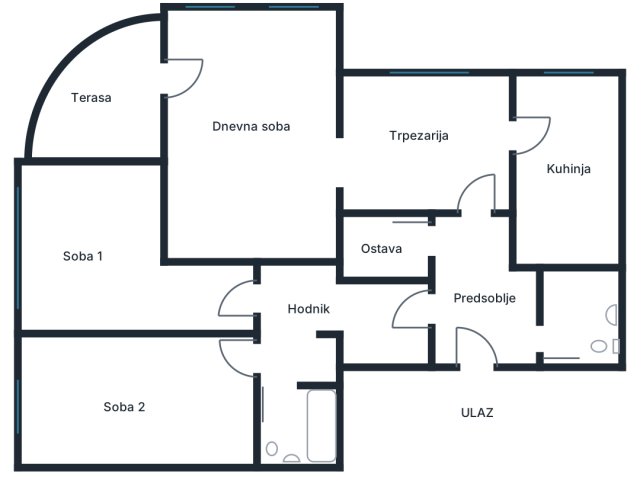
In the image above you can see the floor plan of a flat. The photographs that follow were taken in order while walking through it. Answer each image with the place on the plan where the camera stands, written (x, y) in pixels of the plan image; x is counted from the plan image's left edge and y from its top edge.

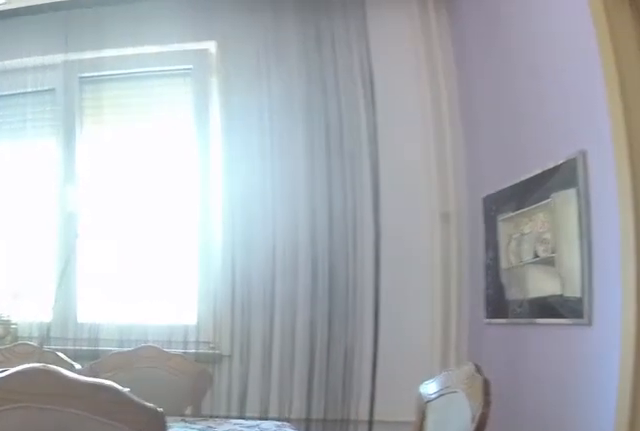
(483, 213)
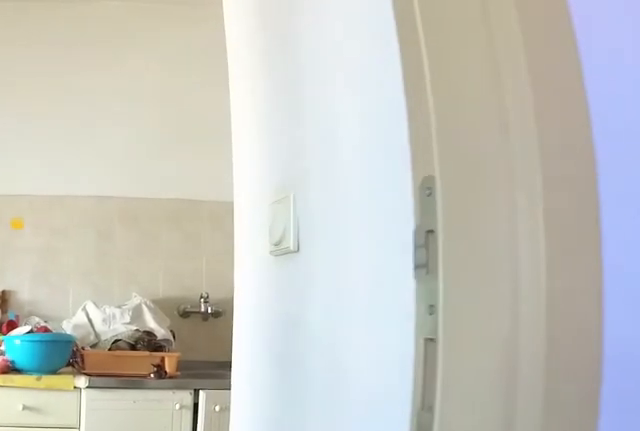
(478, 159)
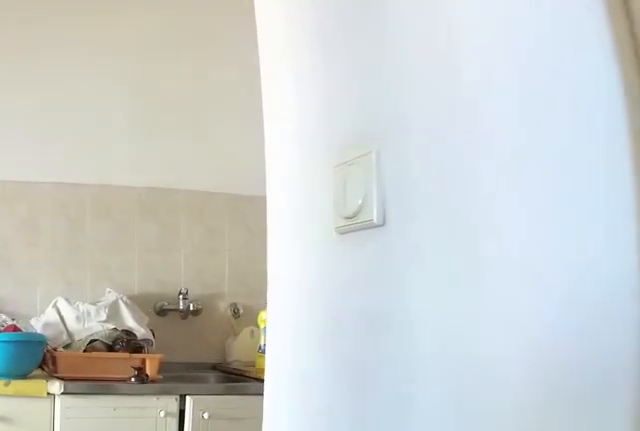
(485, 146)
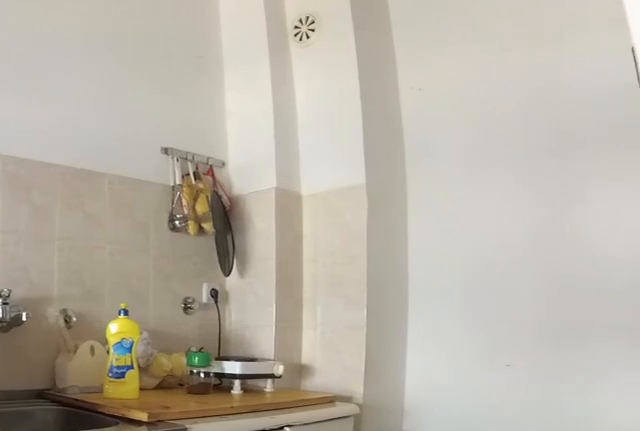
(544, 156)
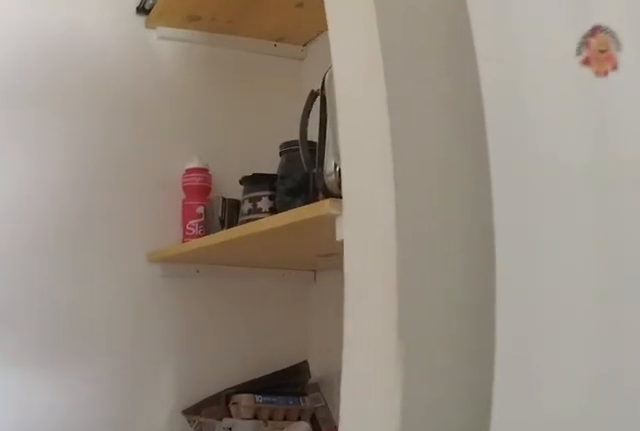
(563, 177)
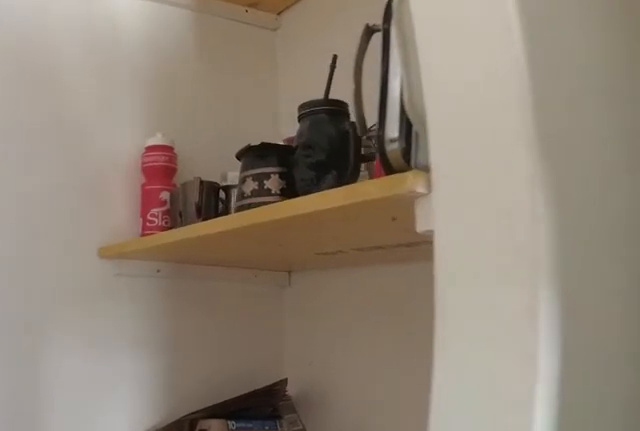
(563, 190)
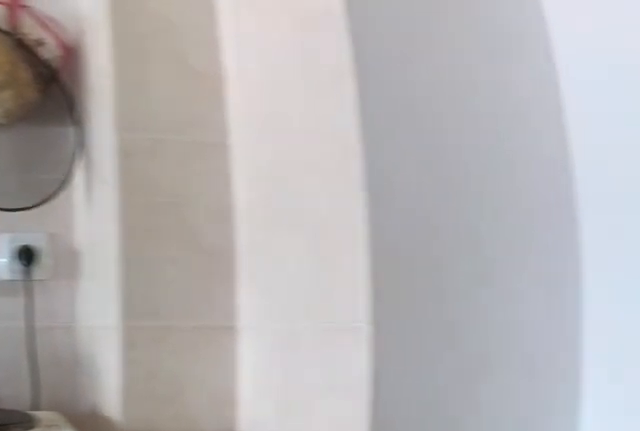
(547, 247)
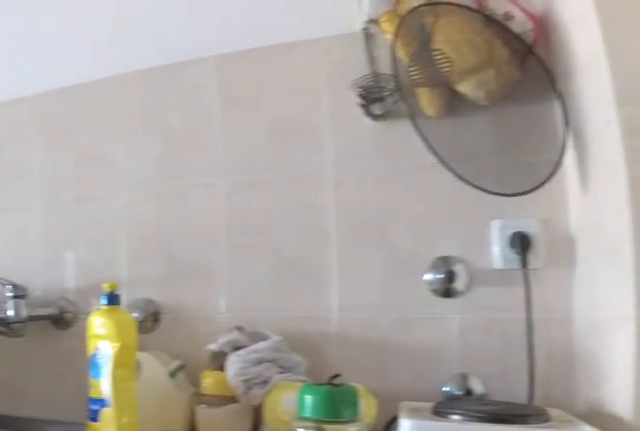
(547, 260)
